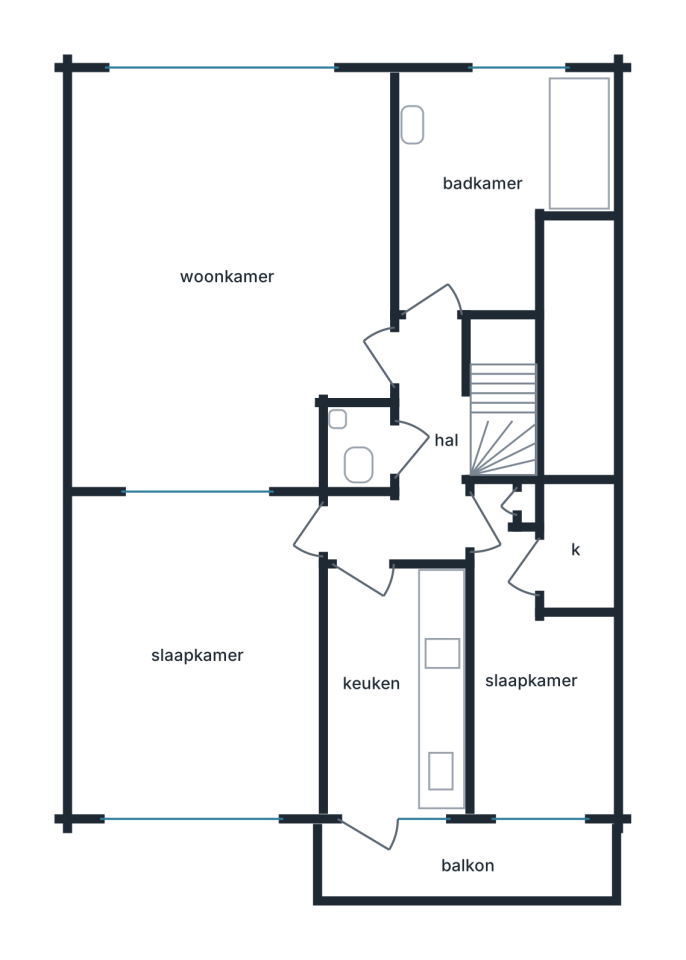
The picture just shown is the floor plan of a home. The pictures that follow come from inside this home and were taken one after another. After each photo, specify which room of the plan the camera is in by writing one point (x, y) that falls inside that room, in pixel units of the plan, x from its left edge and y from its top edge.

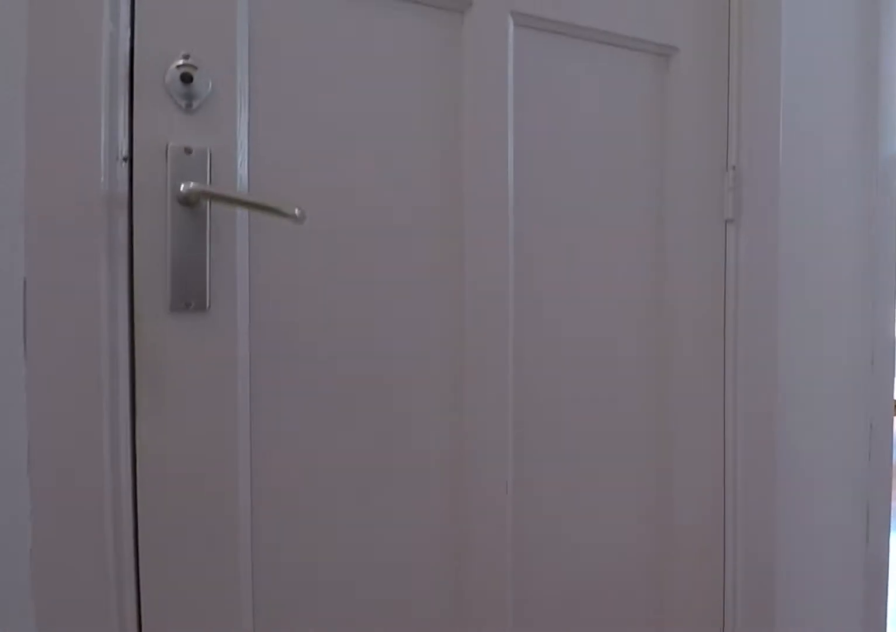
(418, 456)
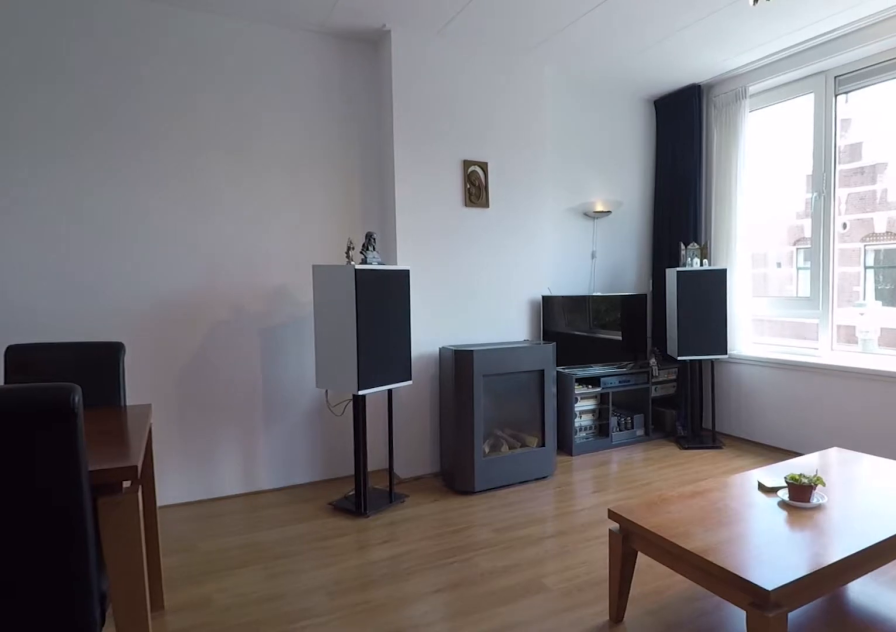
(227, 275)
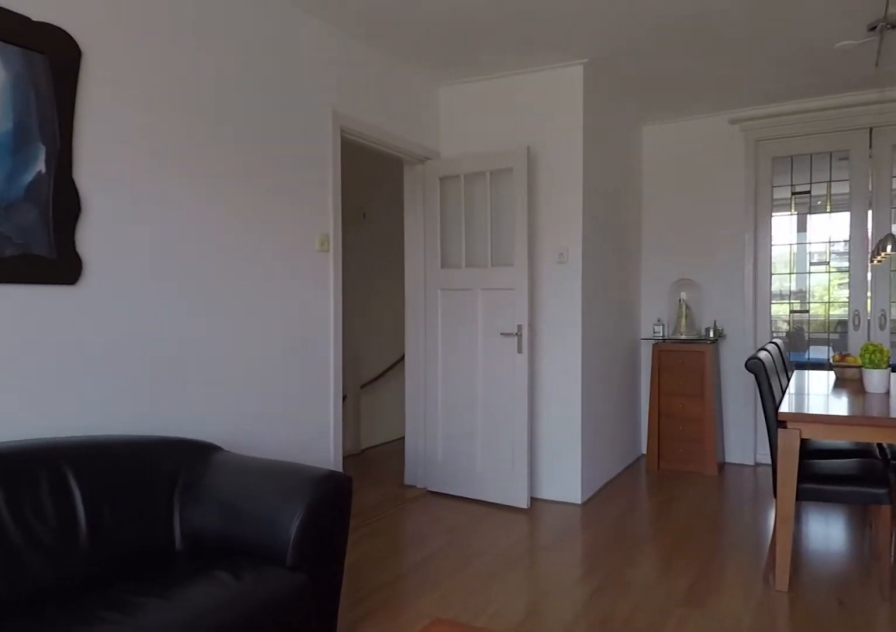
(227, 275)
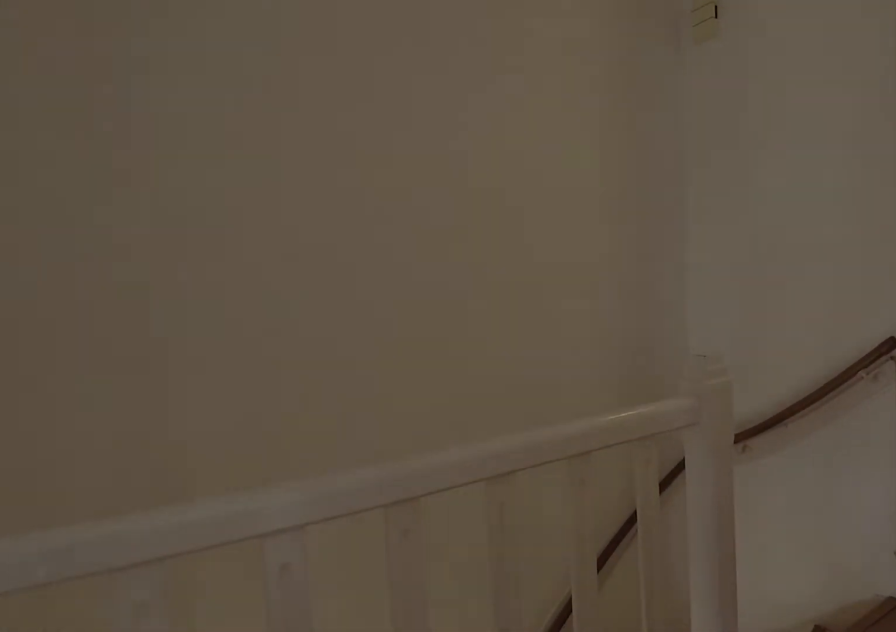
(417, 456)
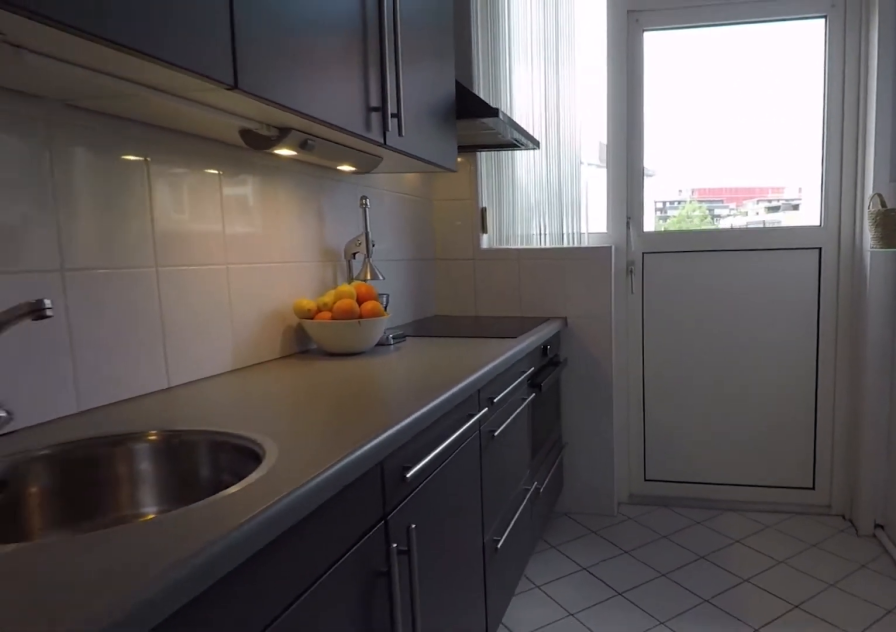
(395, 686)
